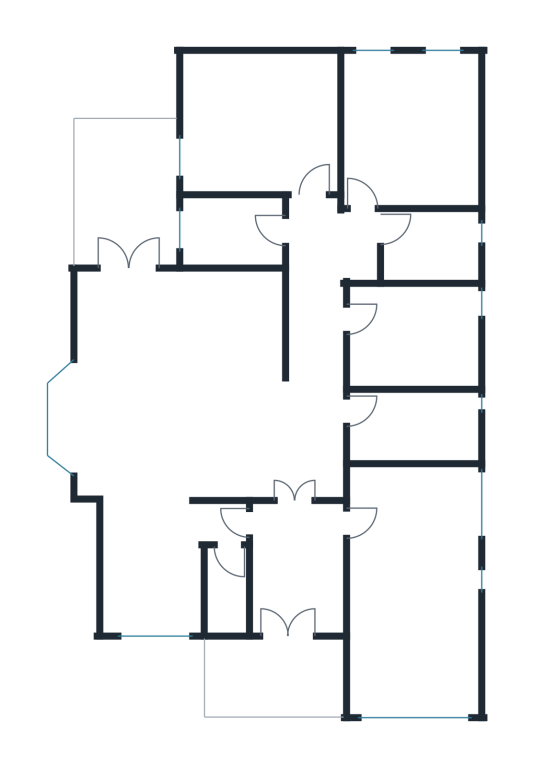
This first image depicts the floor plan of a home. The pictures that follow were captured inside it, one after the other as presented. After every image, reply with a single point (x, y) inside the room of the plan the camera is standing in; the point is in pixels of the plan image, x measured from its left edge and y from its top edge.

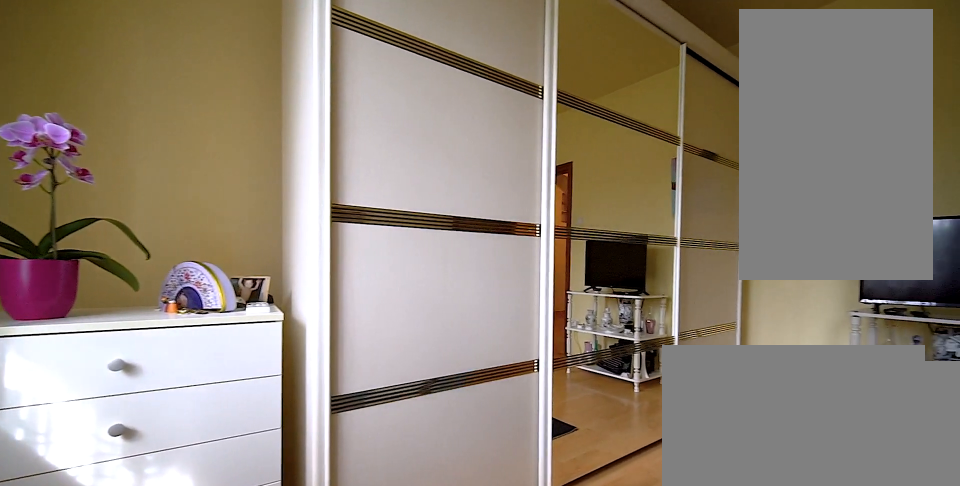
(412, 130)
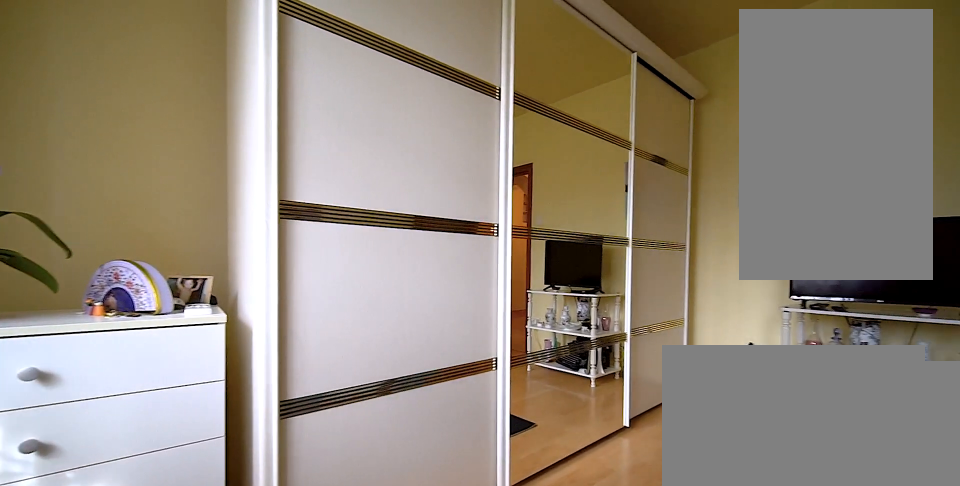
(412, 130)
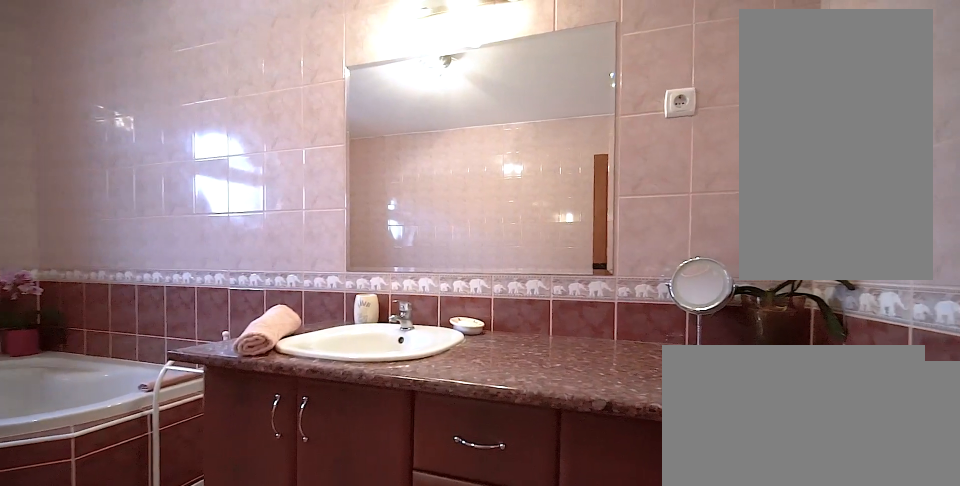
(408, 340)
